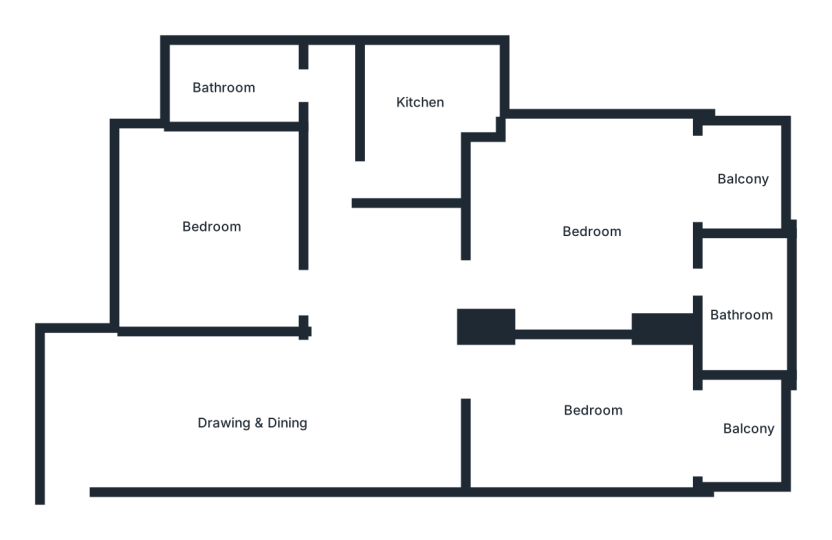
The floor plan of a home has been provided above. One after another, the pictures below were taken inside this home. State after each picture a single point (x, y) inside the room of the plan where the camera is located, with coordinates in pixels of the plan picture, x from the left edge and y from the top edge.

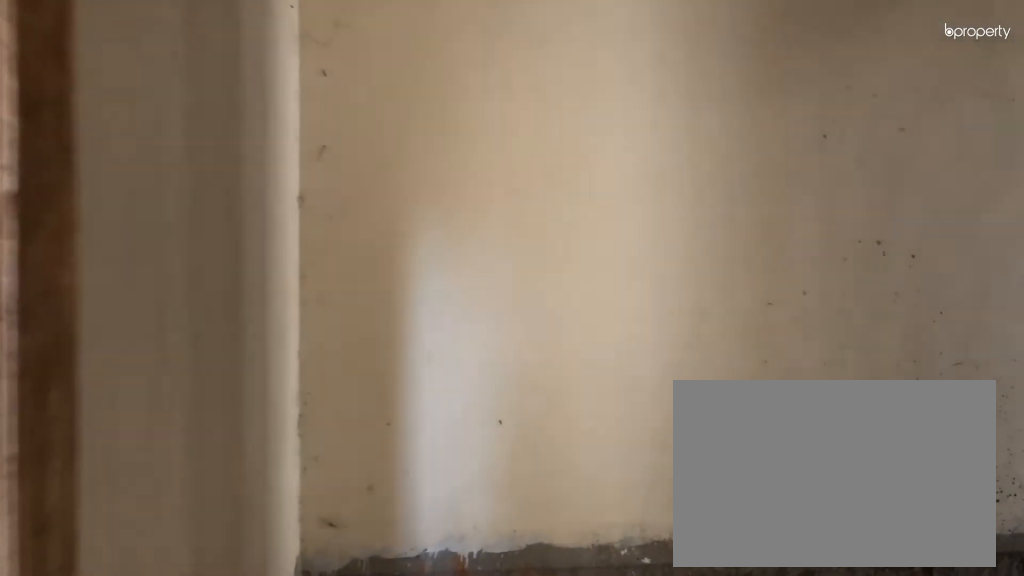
(89, 408)
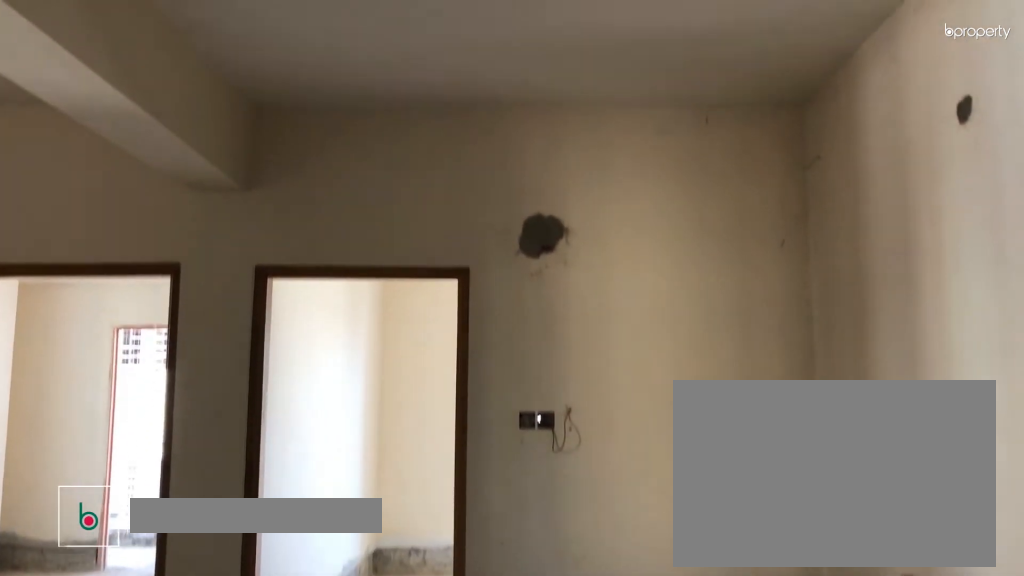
(355, 406)
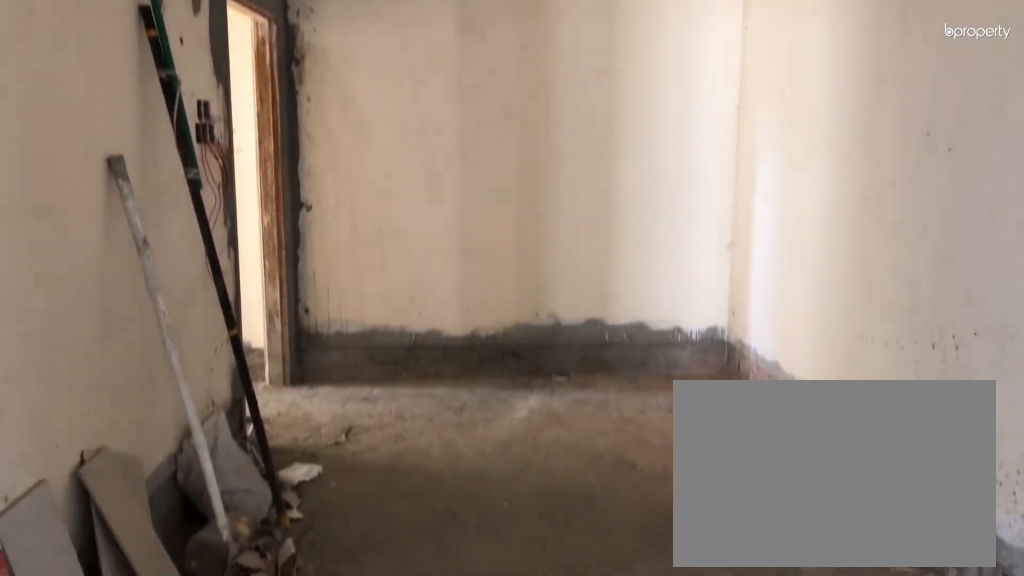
(355, 406)
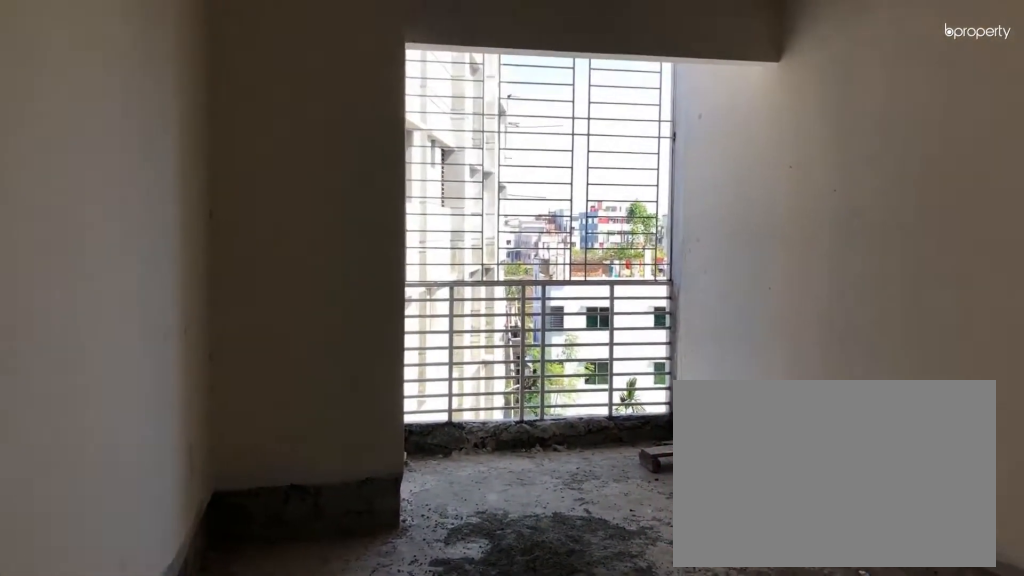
(511, 381)
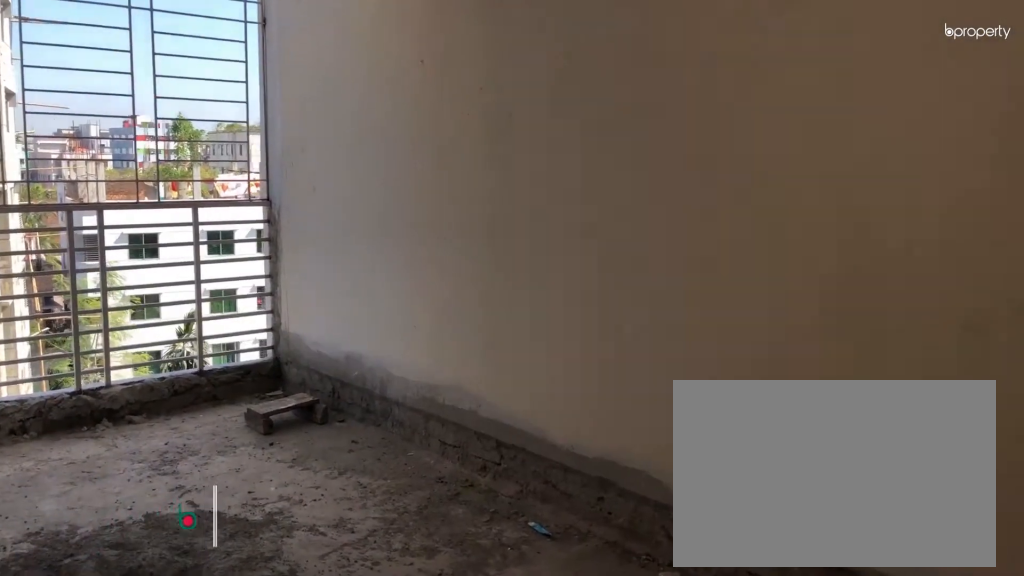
(615, 399)
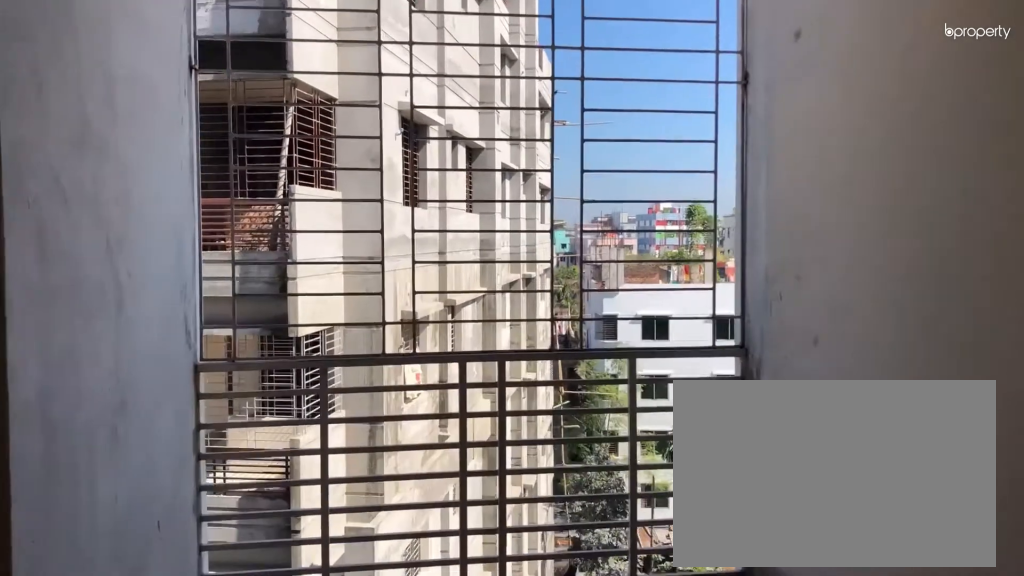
(673, 417)
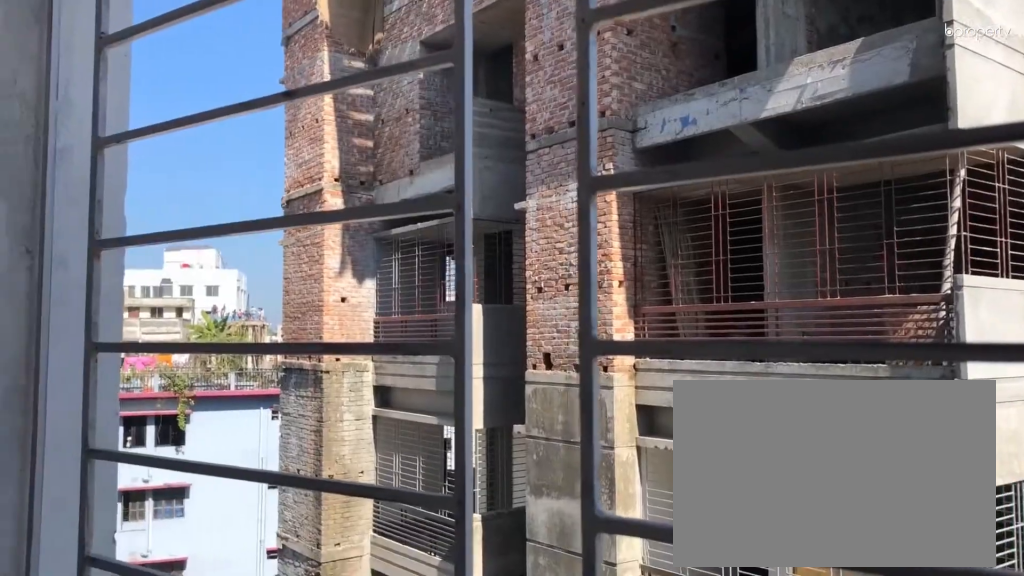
(743, 441)
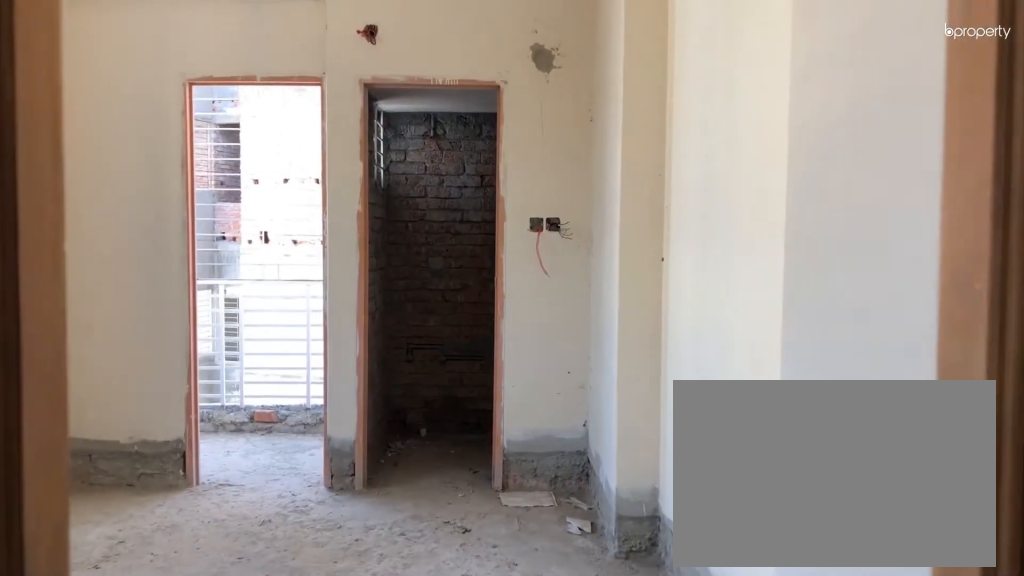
(487, 274)
